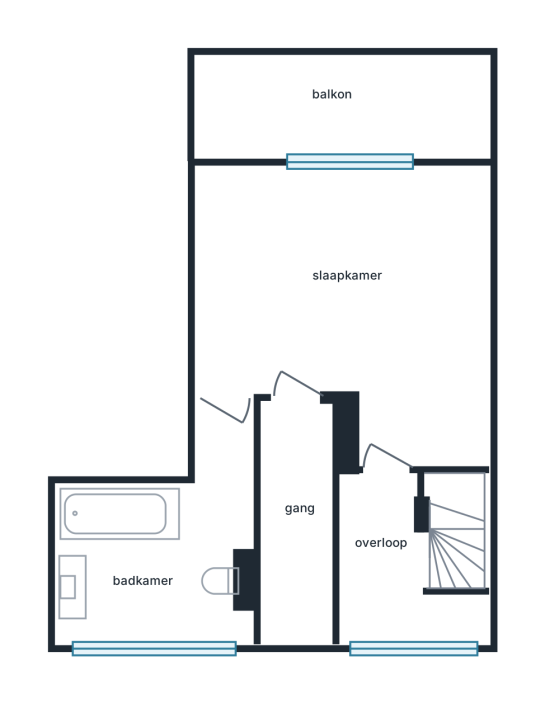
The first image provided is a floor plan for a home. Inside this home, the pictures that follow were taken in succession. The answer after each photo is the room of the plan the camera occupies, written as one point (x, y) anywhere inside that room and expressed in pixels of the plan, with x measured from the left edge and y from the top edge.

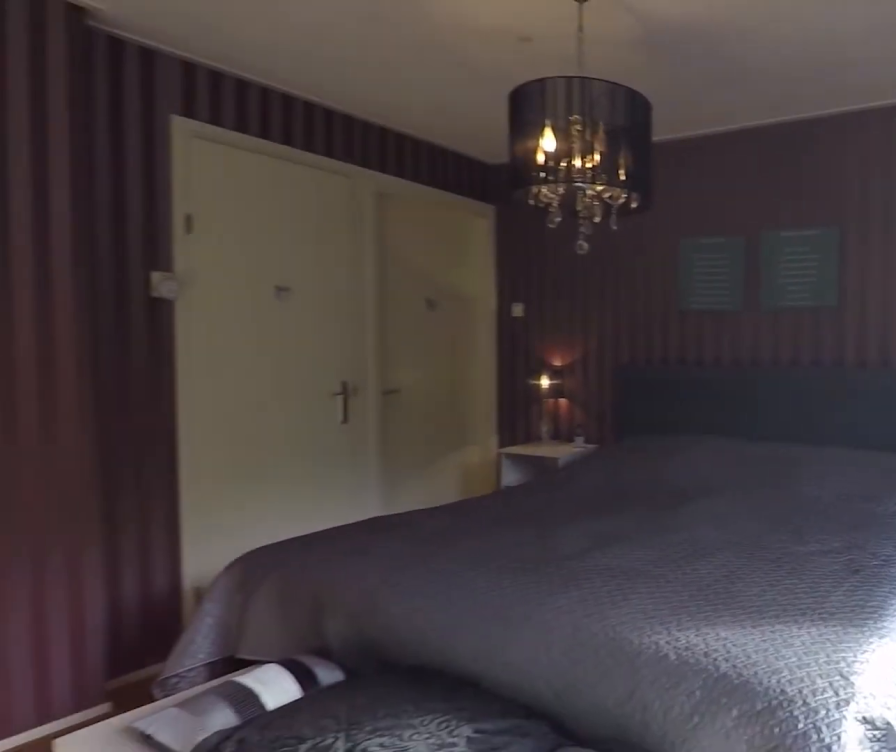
(327, 282)
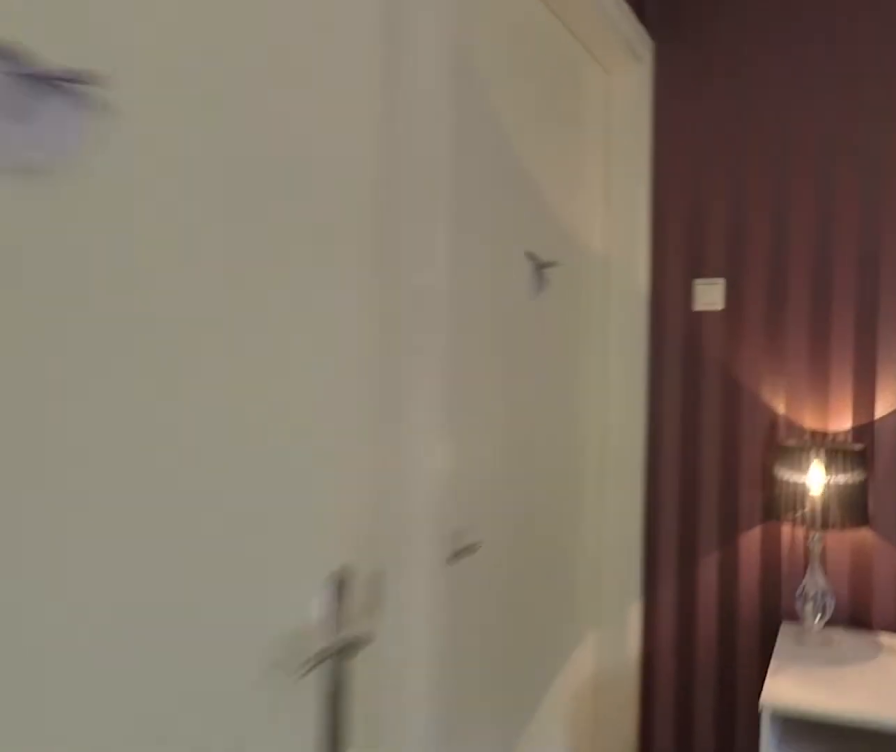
(327, 282)
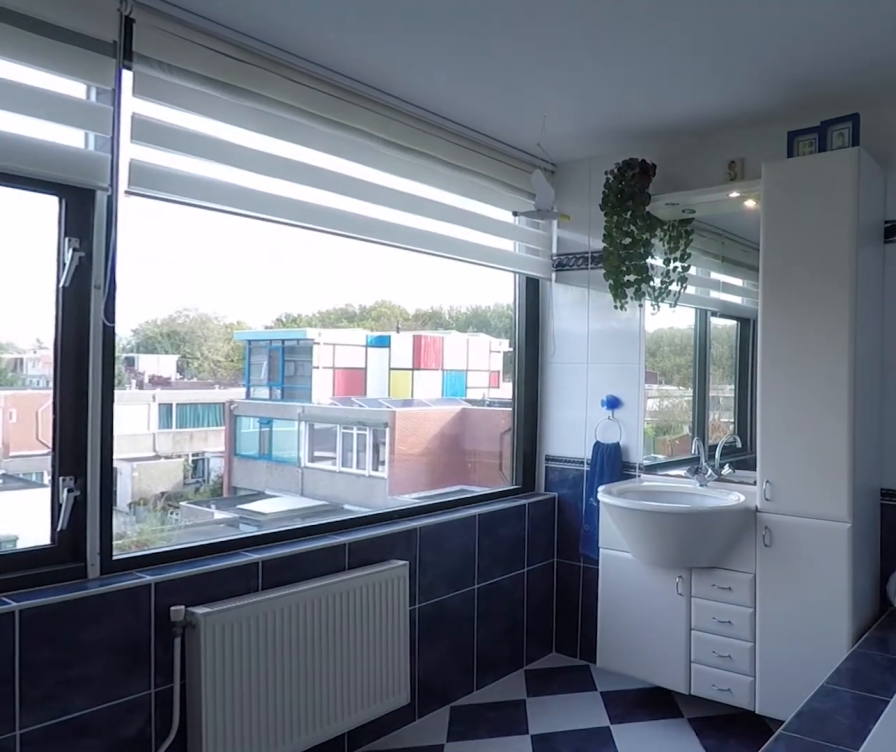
(226, 442)
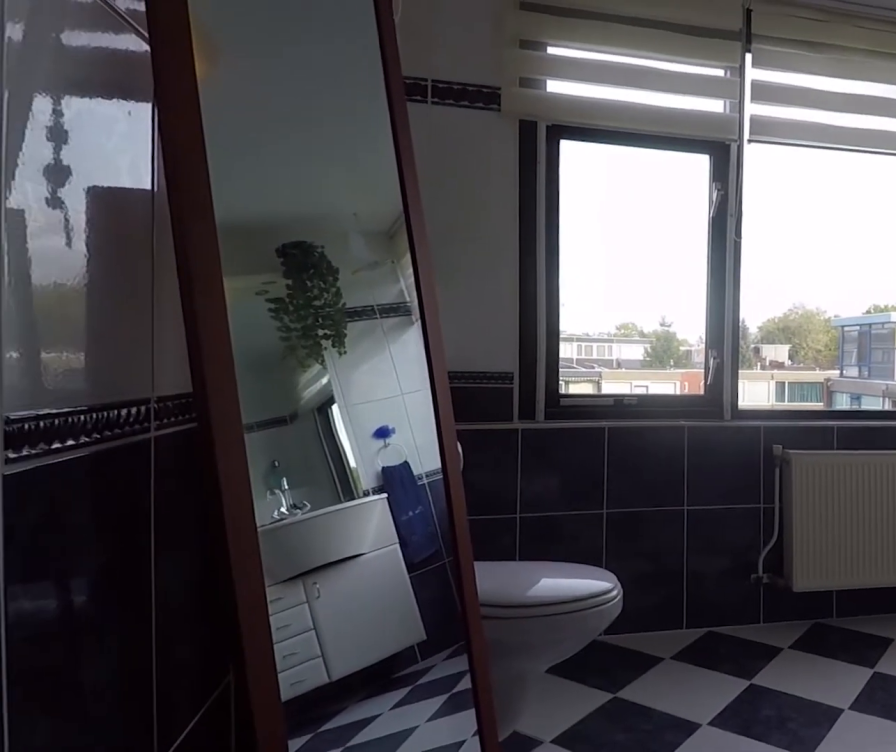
(226, 442)
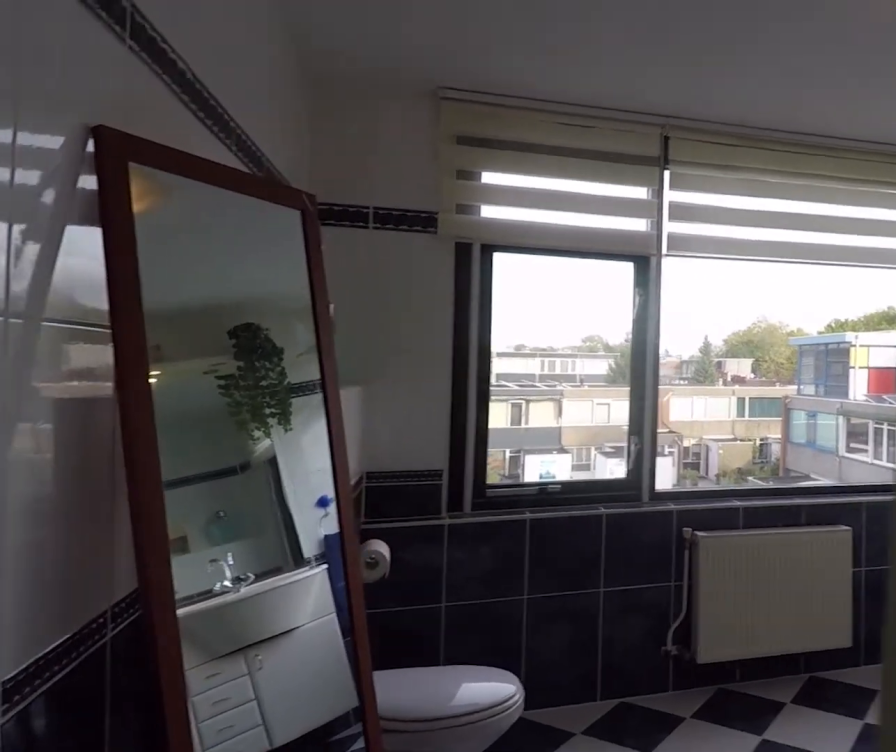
(96, 588)
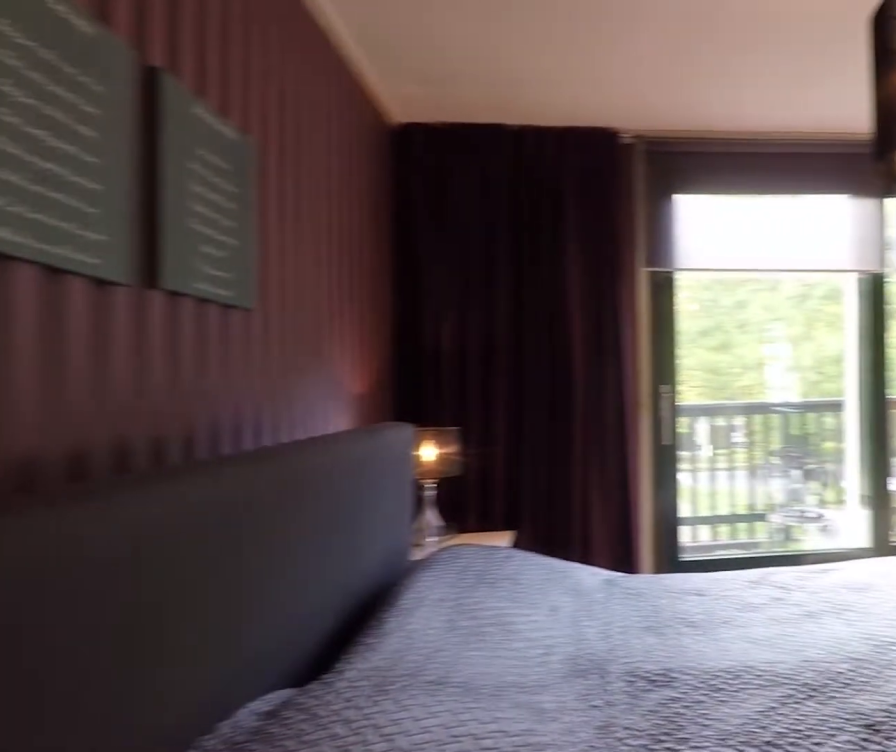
(327, 282)
